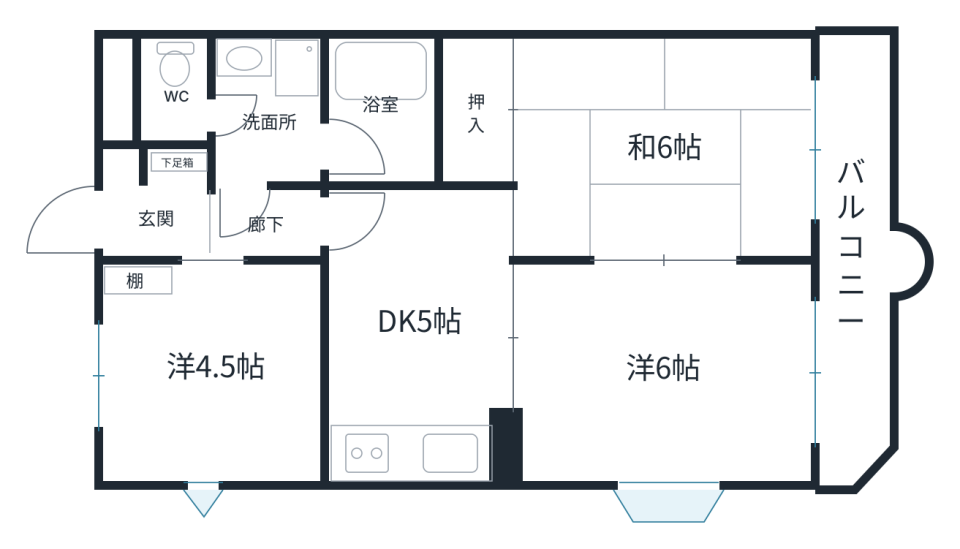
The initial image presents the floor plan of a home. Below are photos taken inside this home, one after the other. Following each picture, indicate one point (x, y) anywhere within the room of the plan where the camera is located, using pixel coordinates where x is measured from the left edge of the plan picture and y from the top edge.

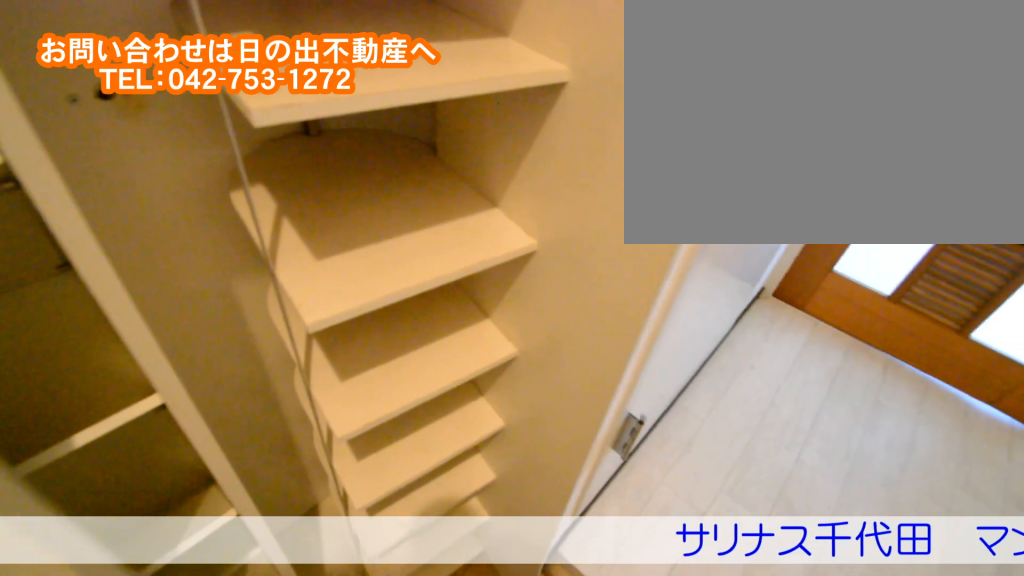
(193, 218)
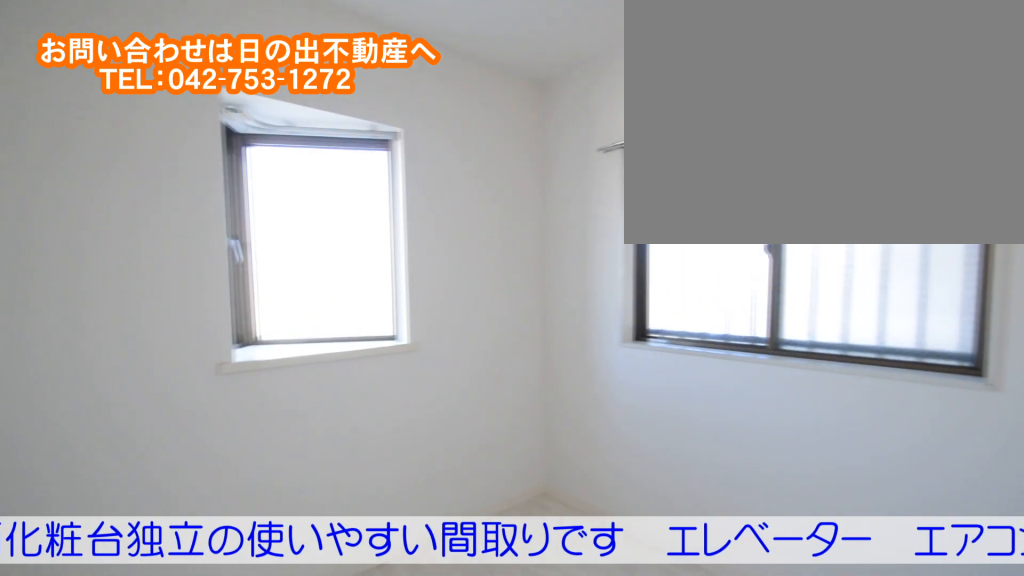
(213, 414)
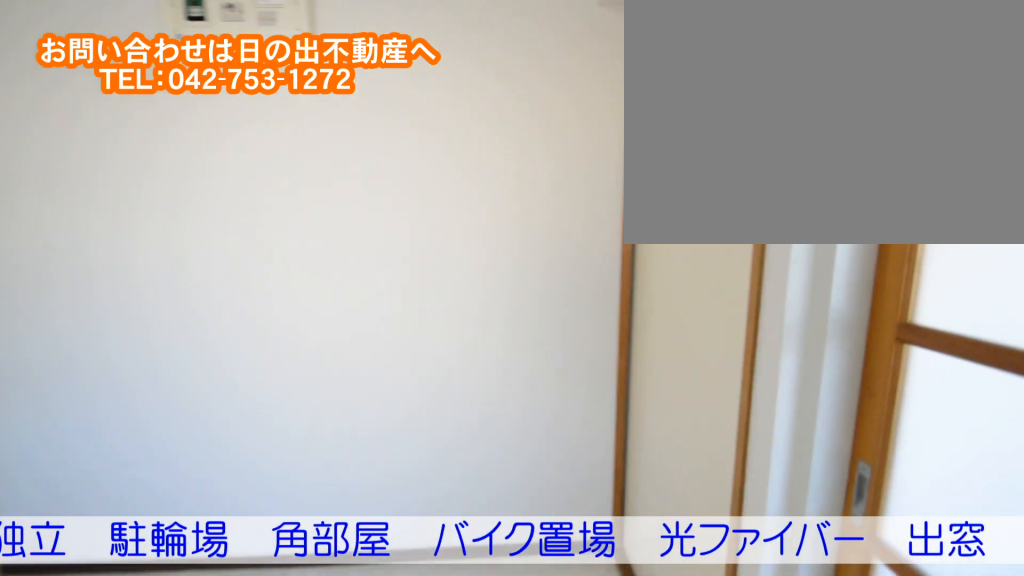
(430, 364)
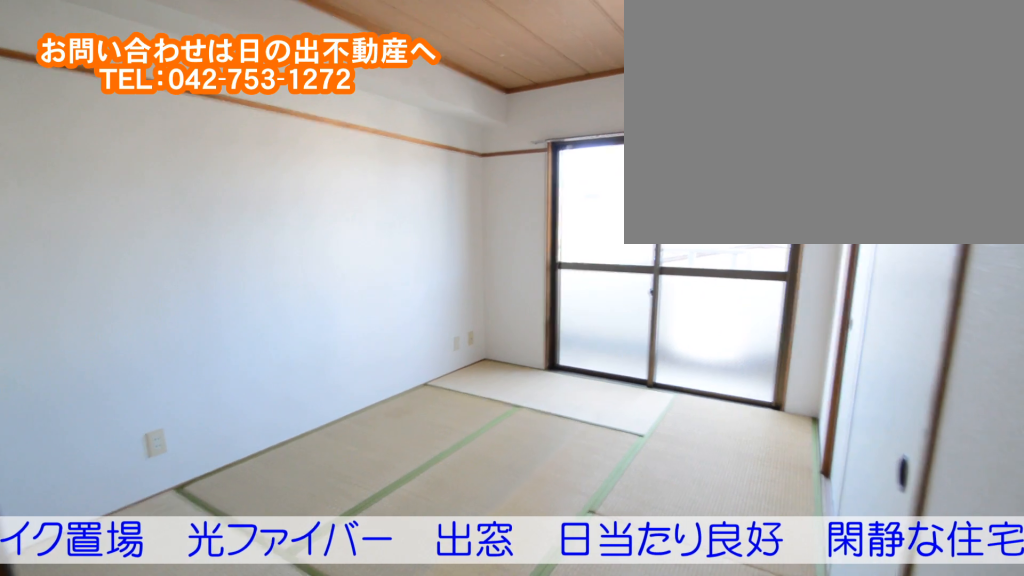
(658, 189)
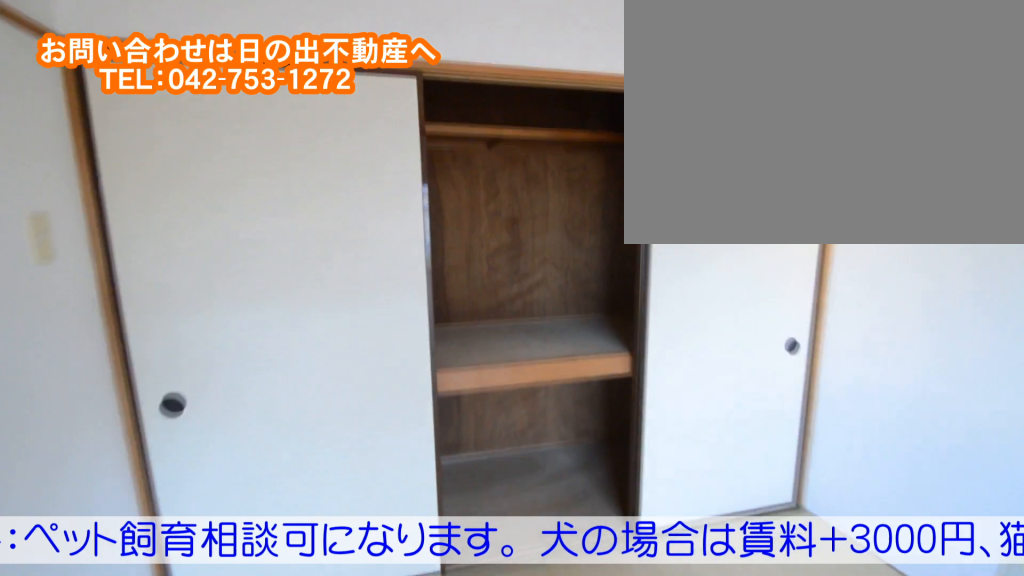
(658, 189)
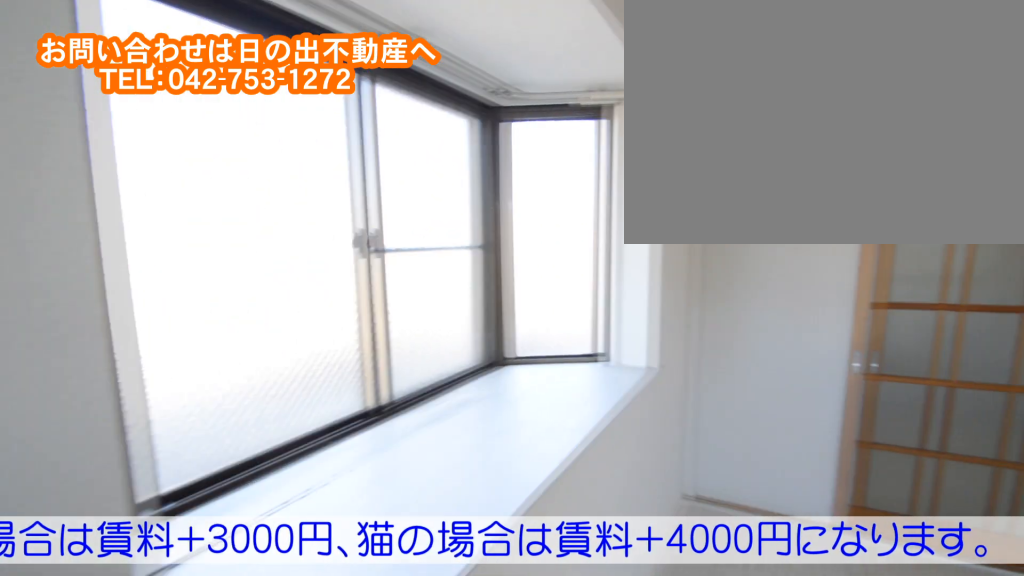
(672, 399)
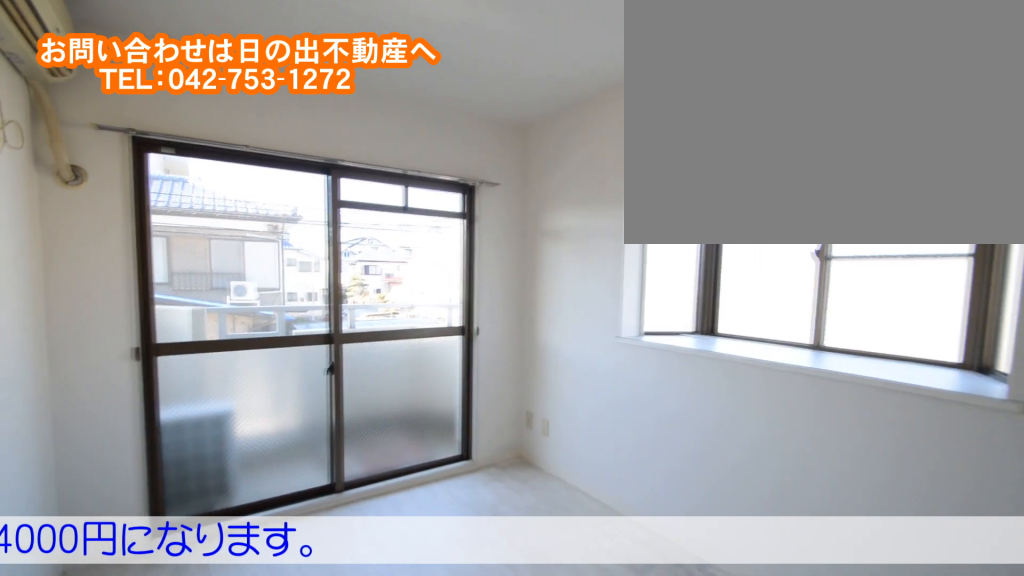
(672, 399)
